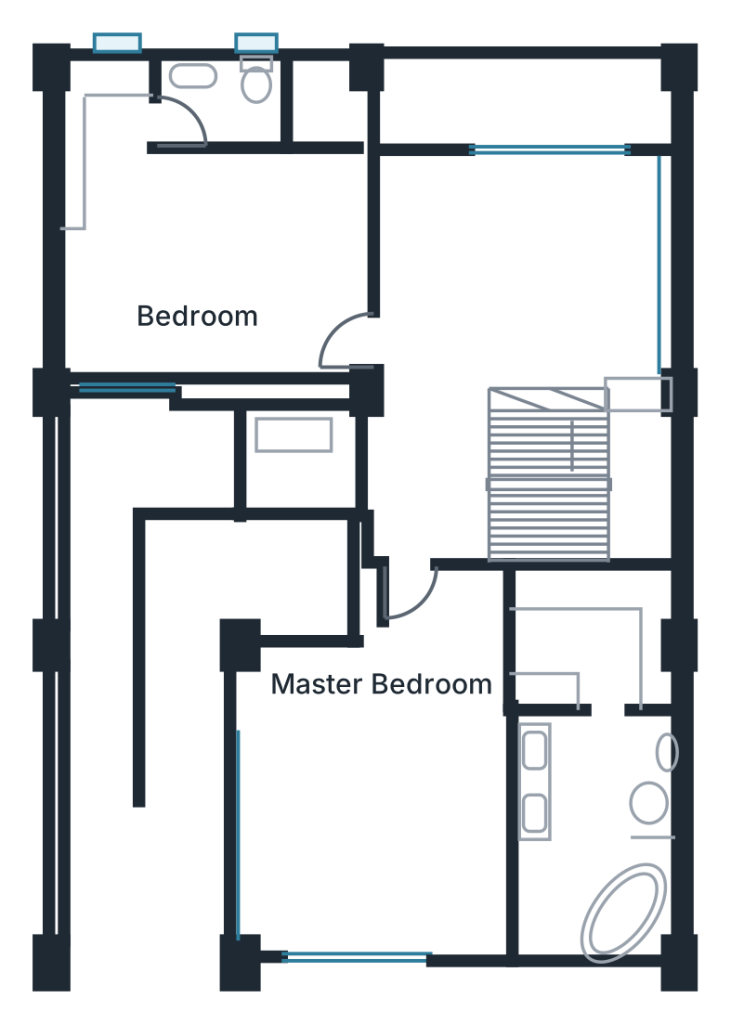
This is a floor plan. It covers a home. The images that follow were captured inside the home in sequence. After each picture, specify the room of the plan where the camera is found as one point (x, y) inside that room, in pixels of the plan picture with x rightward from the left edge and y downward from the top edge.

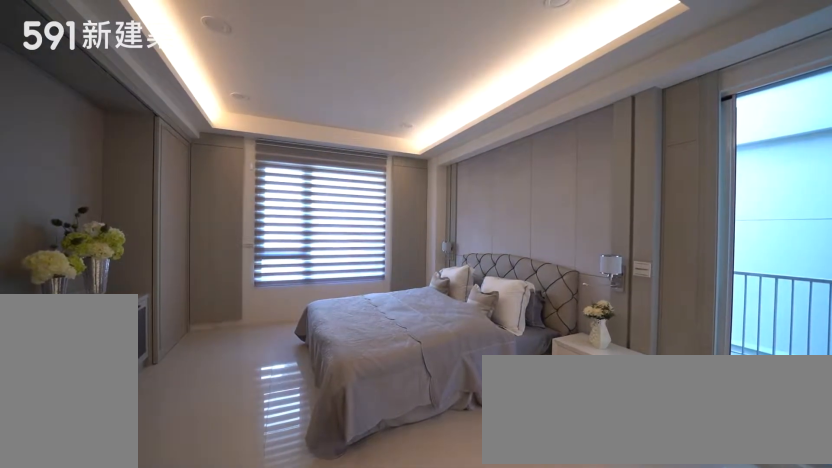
(374, 799)
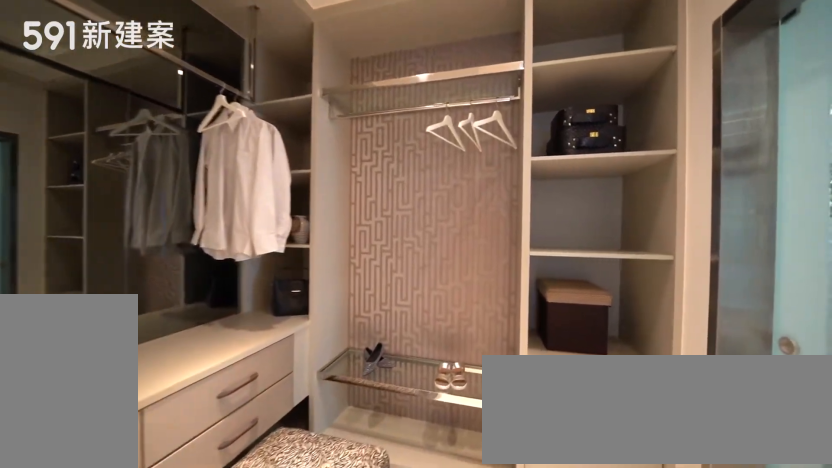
(607, 645)
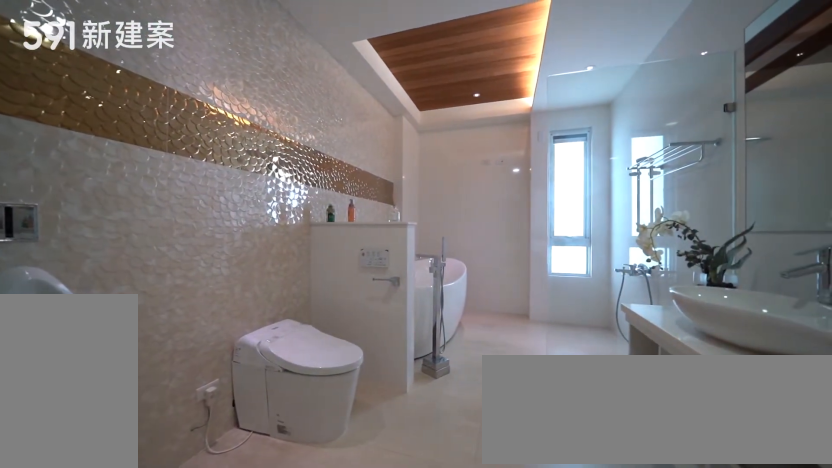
(602, 861)
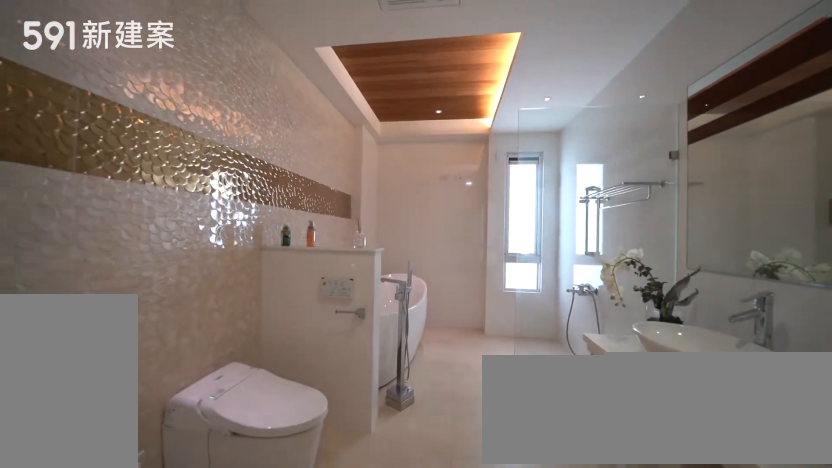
(602, 861)
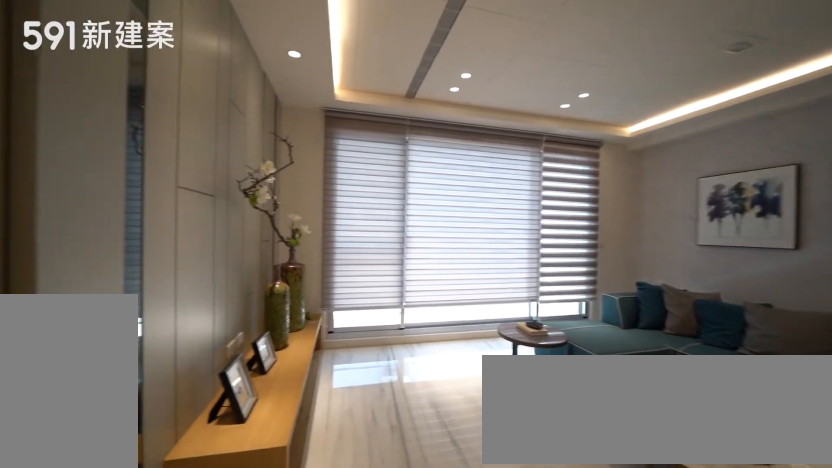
(532, 276)
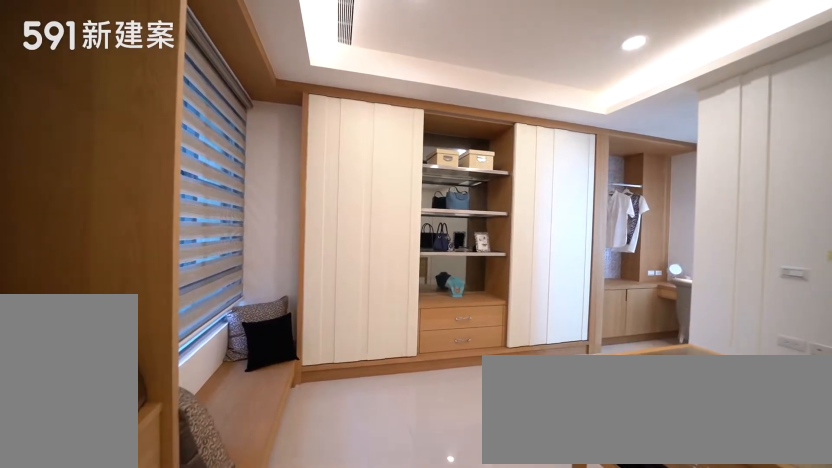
(193, 251)
